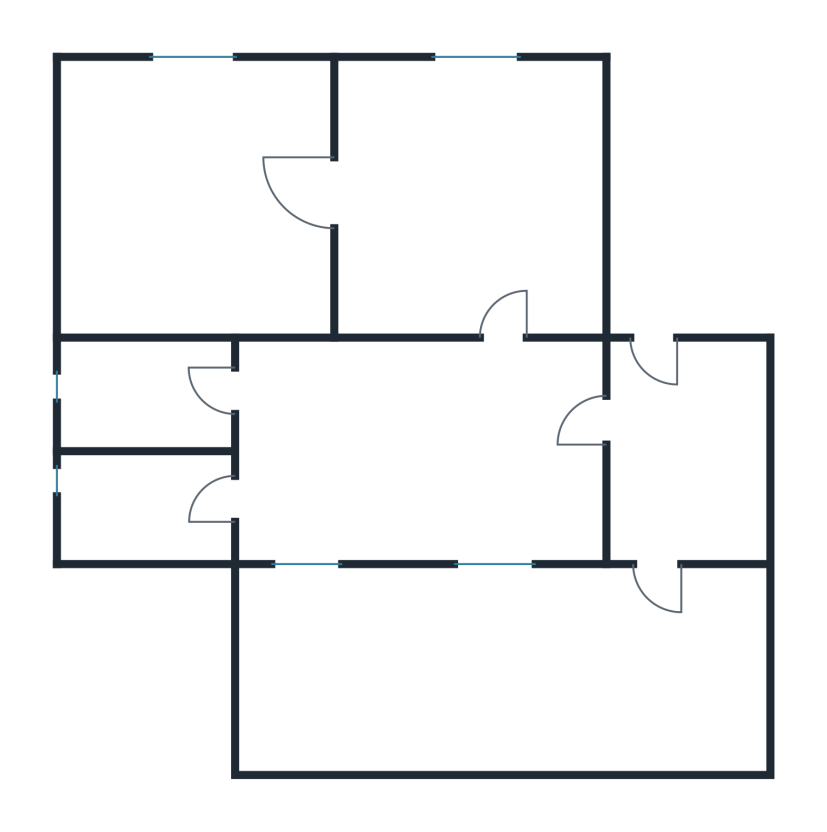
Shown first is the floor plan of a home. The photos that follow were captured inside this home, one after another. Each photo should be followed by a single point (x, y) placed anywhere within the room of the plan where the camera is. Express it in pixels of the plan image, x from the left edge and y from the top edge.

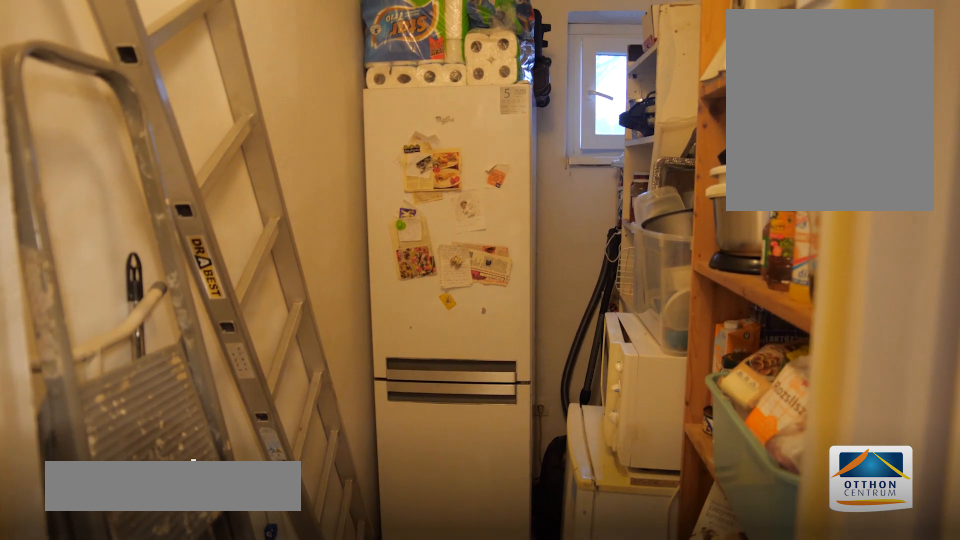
(149, 513)
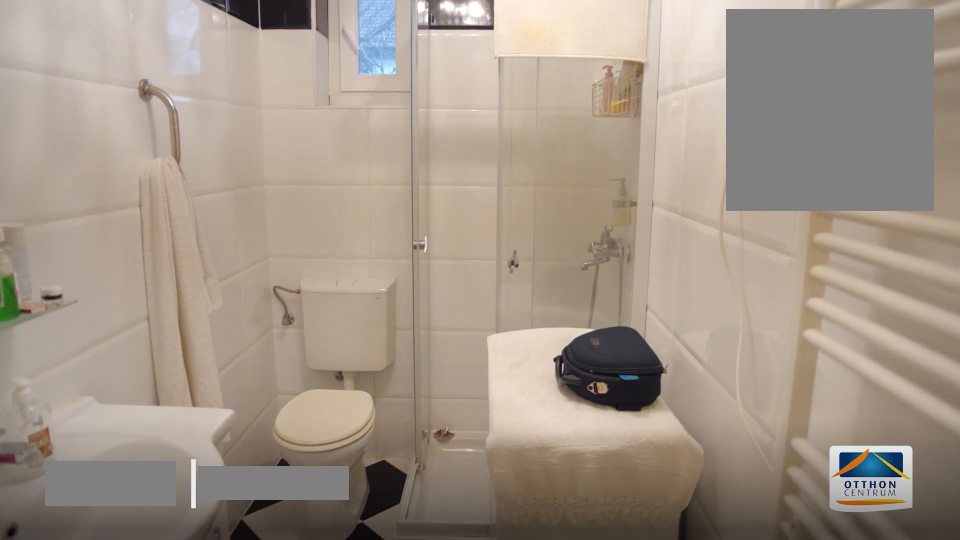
(149, 394)
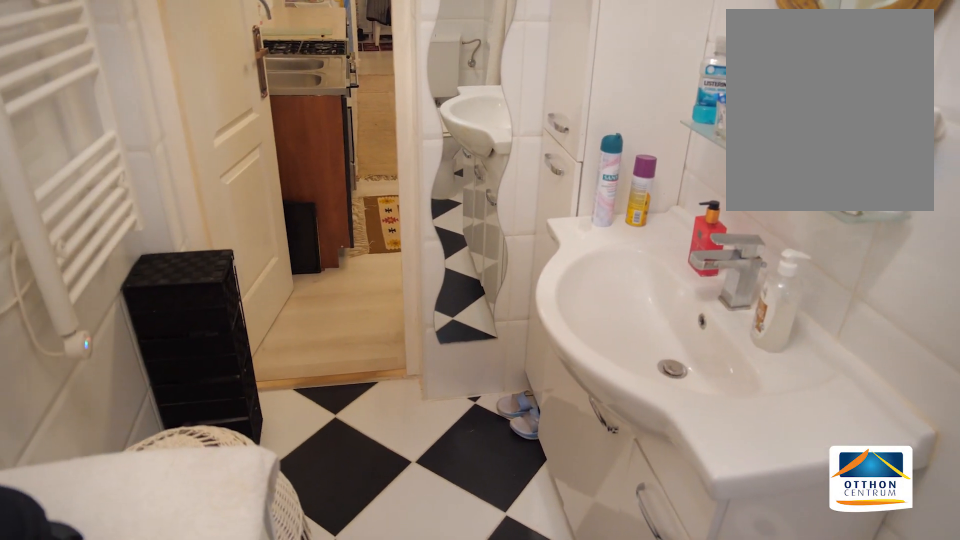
(149, 394)
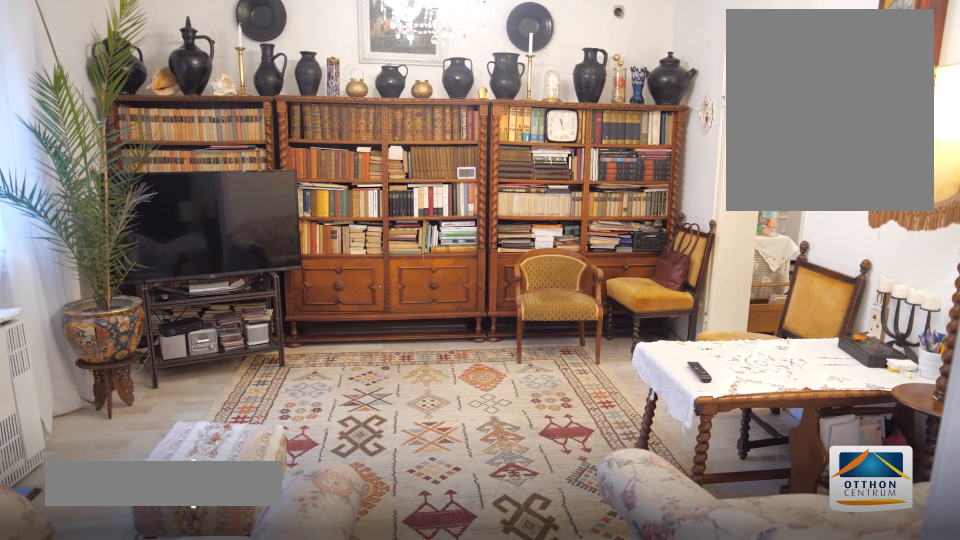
(474, 195)
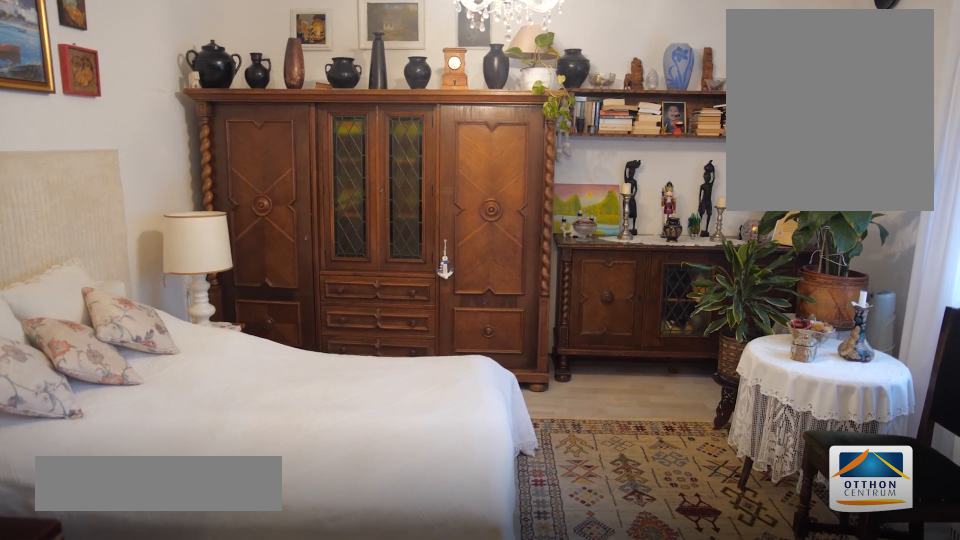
(194, 201)
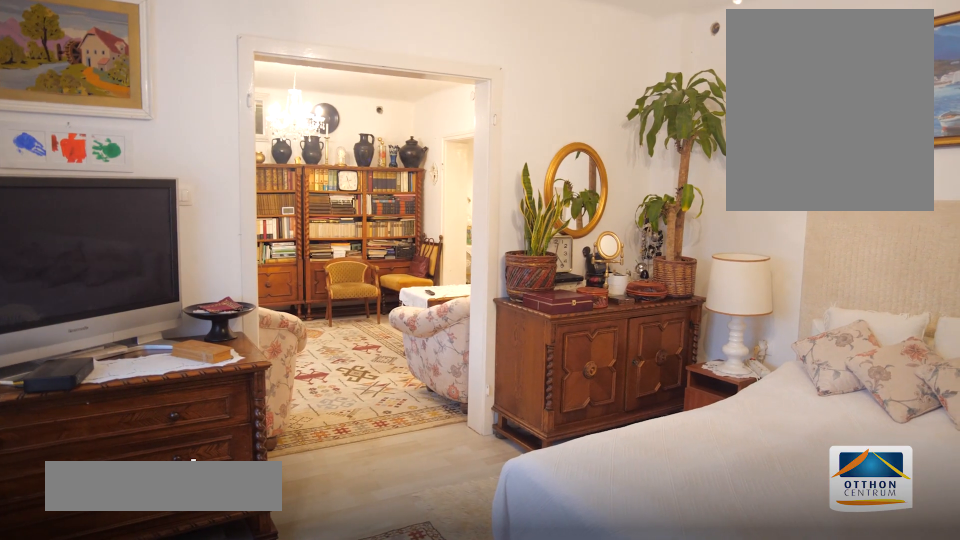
(195, 201)
